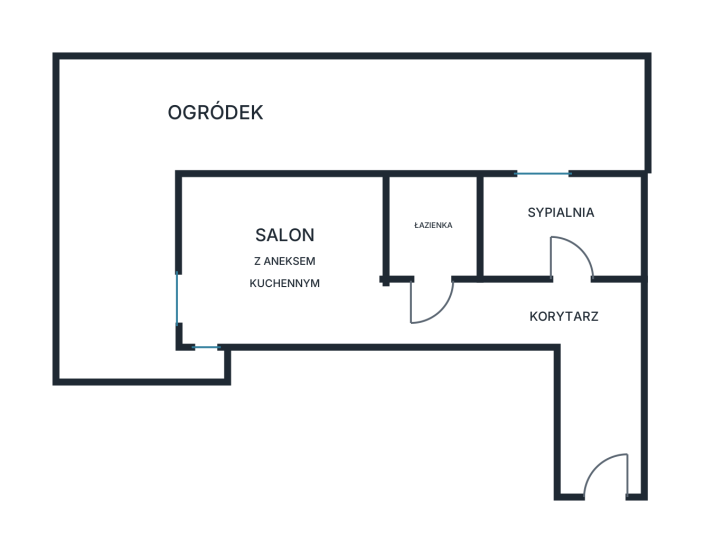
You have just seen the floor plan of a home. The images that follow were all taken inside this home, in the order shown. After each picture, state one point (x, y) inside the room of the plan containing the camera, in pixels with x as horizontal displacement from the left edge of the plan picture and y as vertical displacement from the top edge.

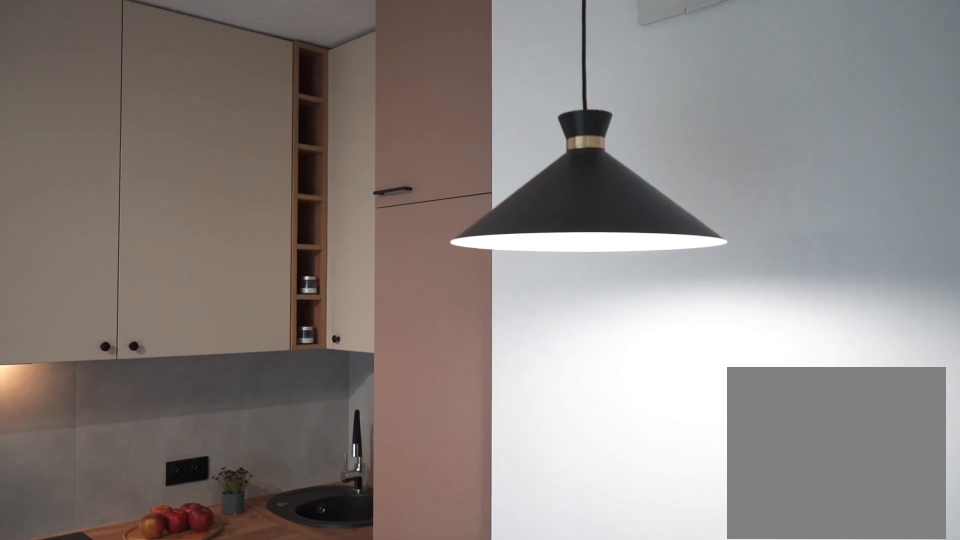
(301, 262)
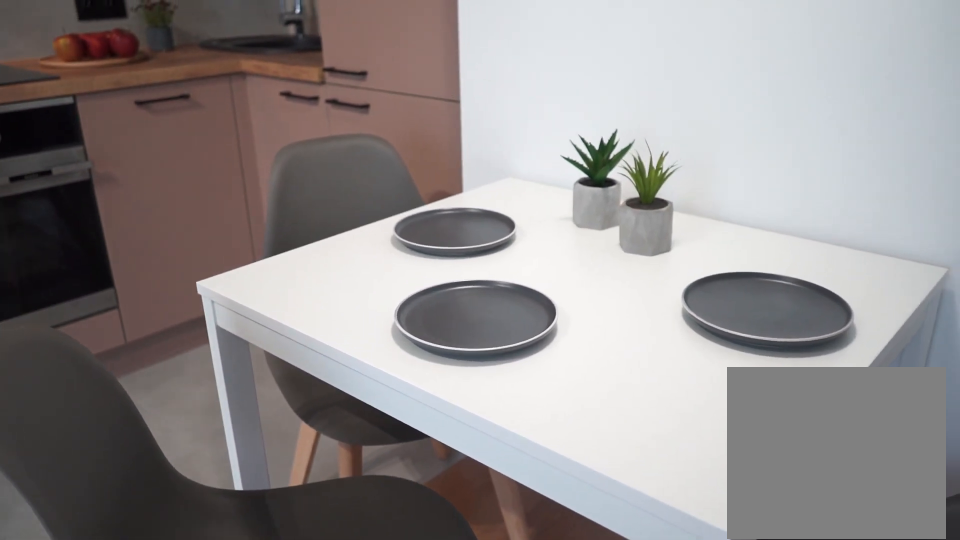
(281, 259)
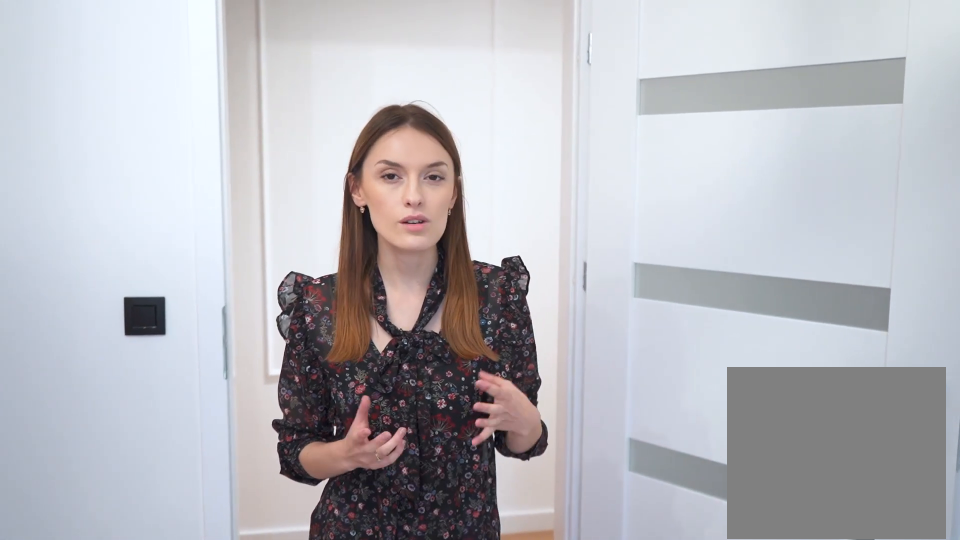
(559, 223)
